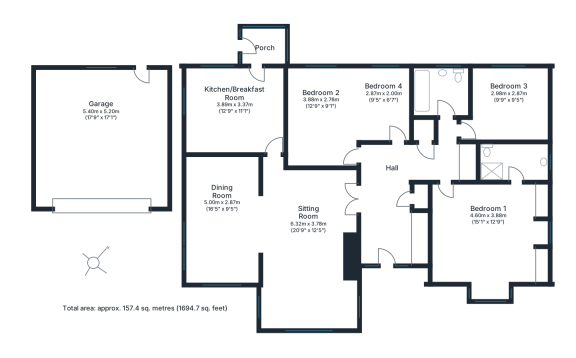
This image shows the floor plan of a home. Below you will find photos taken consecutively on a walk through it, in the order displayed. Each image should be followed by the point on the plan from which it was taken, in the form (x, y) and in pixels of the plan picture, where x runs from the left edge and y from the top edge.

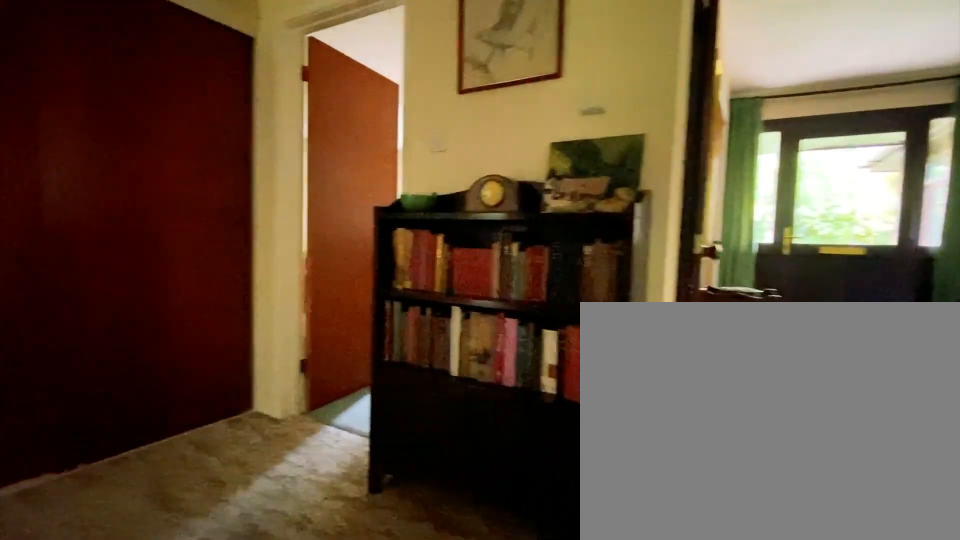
(395, 151)
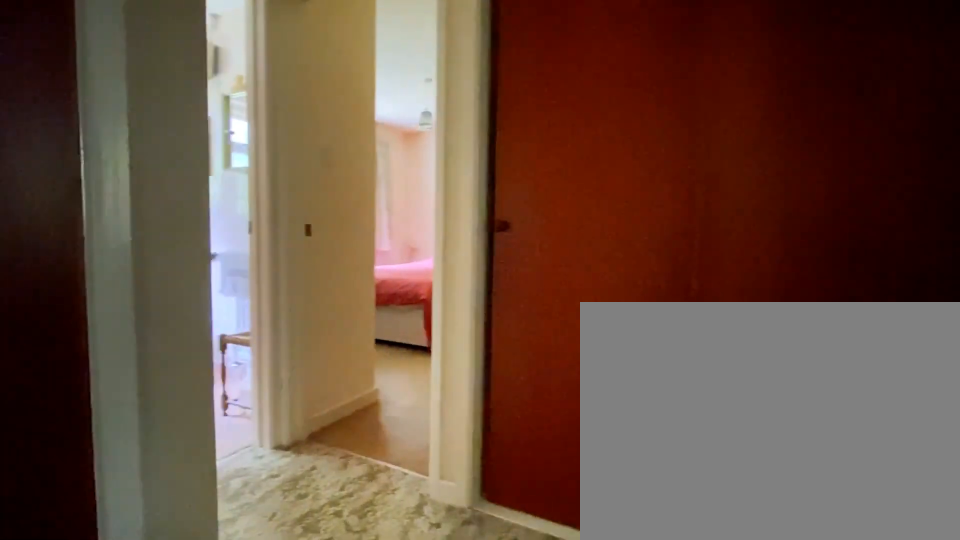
(430, 155)
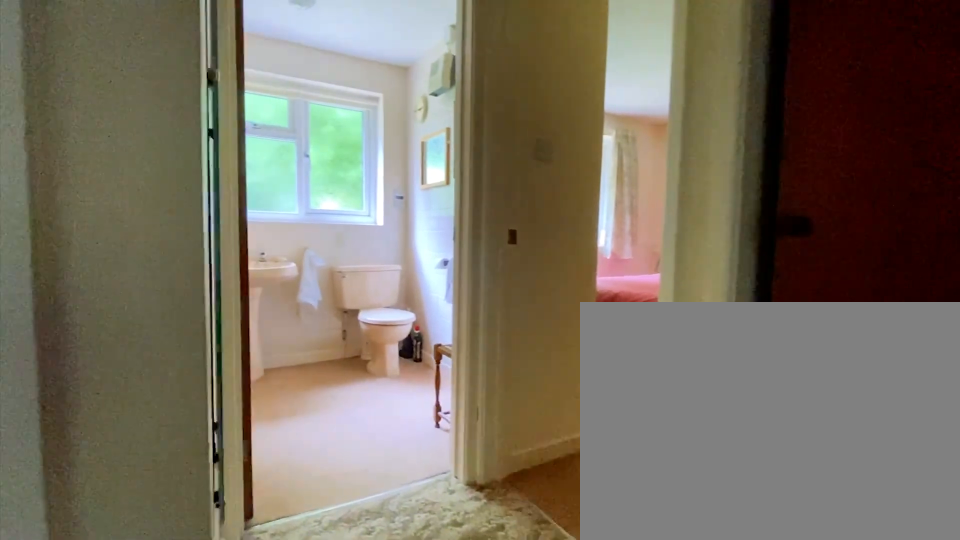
(447, 153)
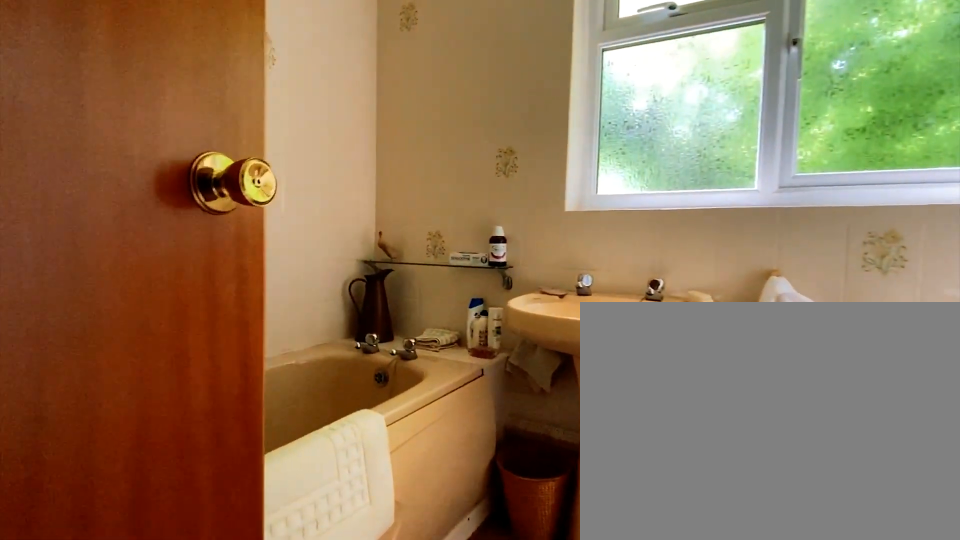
(447, 101)
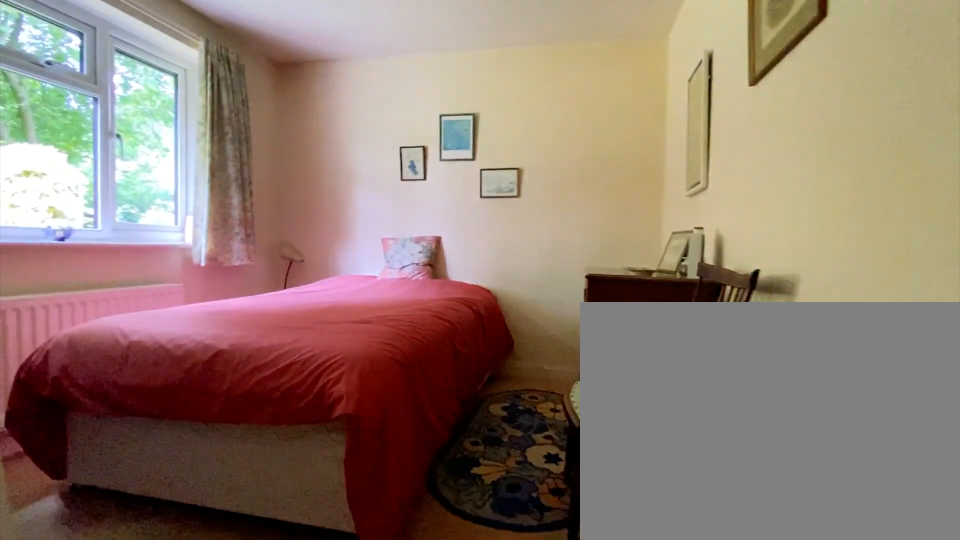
(482, 127)
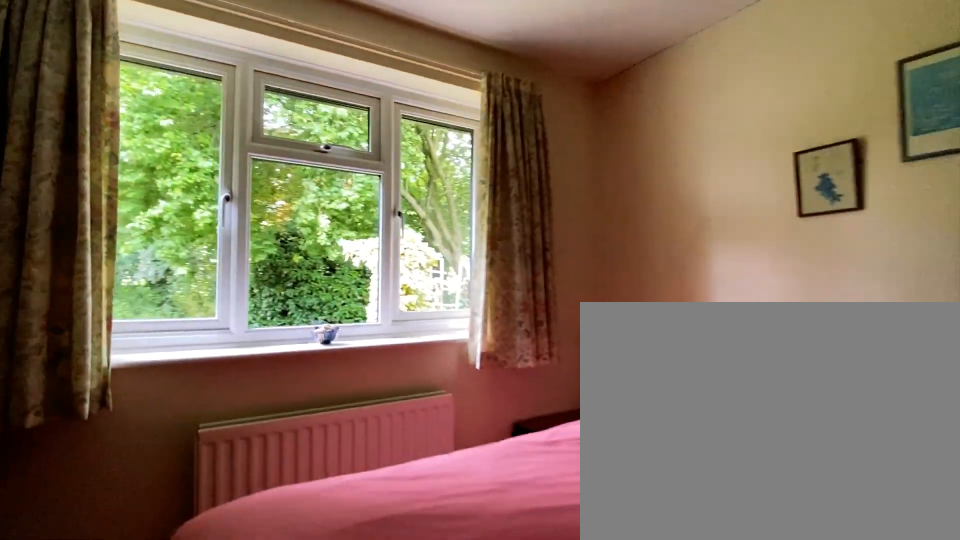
(507, 126)
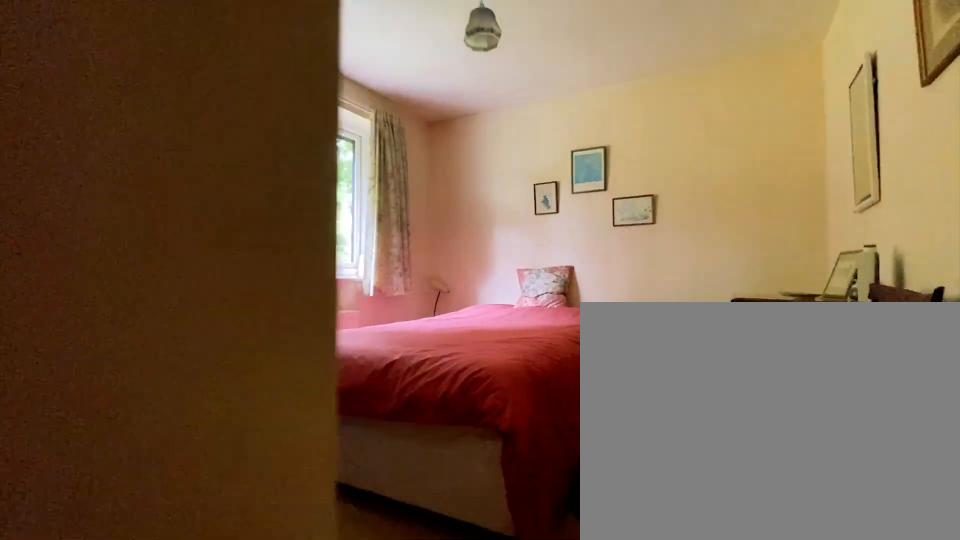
(466, 128)
